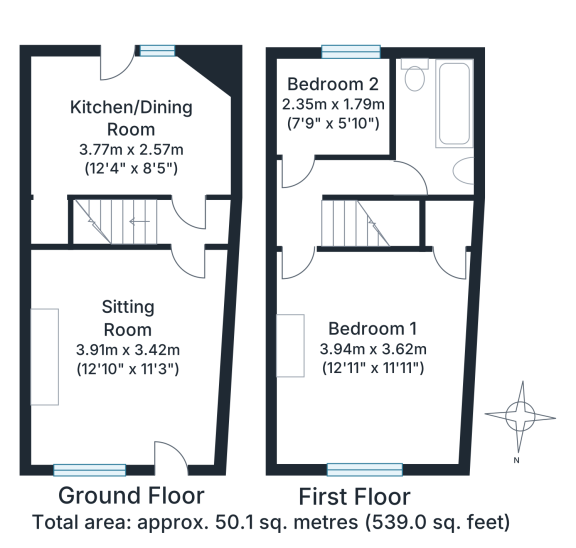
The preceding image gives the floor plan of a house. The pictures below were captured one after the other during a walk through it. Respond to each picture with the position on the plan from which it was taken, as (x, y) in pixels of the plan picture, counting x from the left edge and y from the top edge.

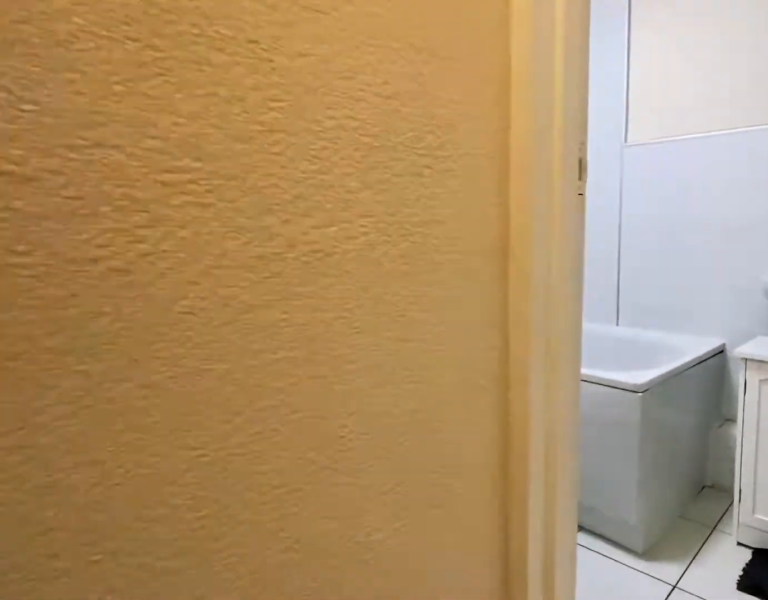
(388, 179)
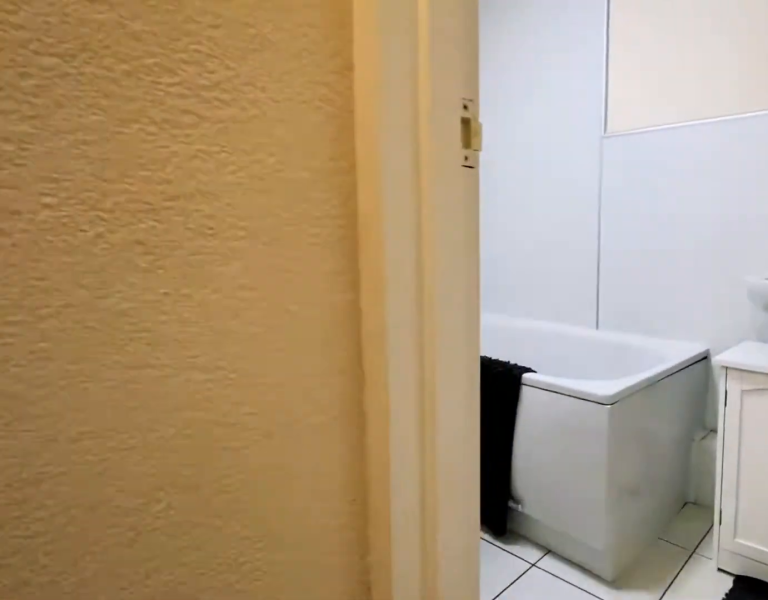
(400, 178)
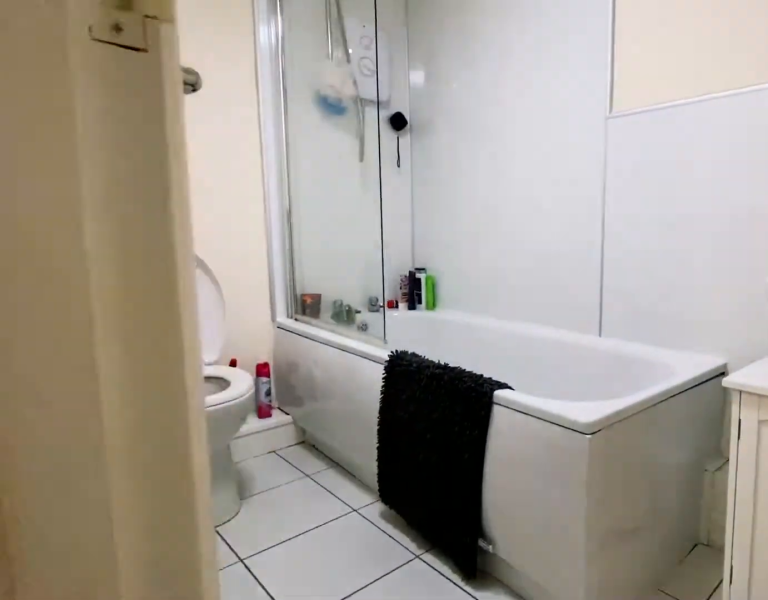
(421, 170)
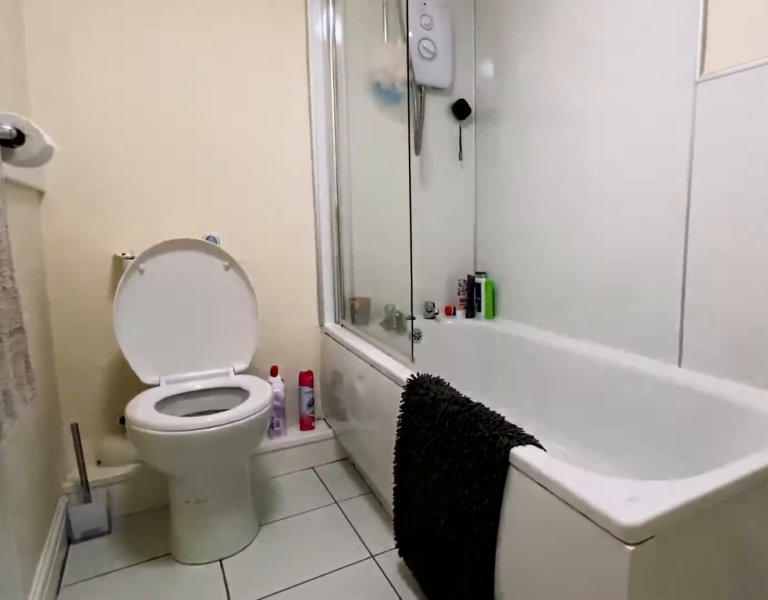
(421, 148)
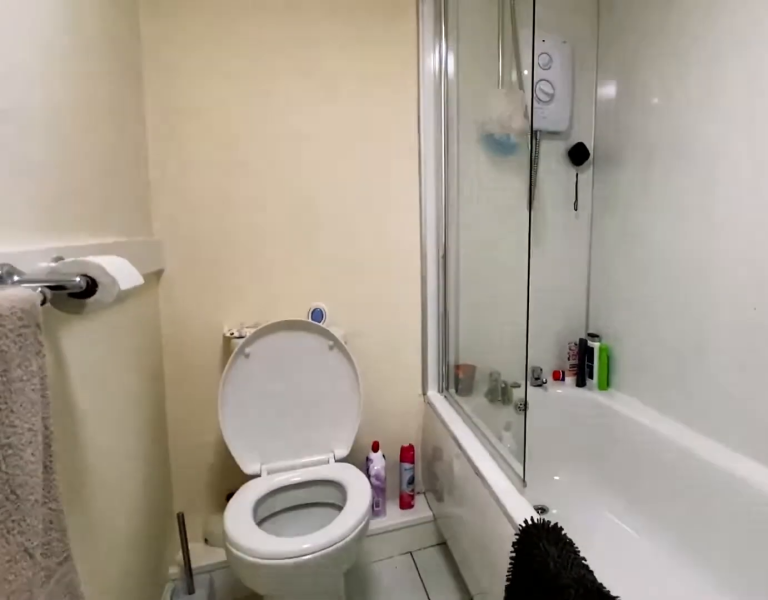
(414, 127)
